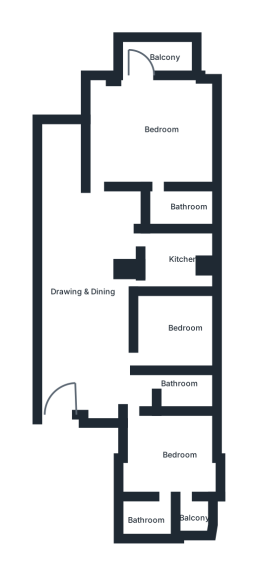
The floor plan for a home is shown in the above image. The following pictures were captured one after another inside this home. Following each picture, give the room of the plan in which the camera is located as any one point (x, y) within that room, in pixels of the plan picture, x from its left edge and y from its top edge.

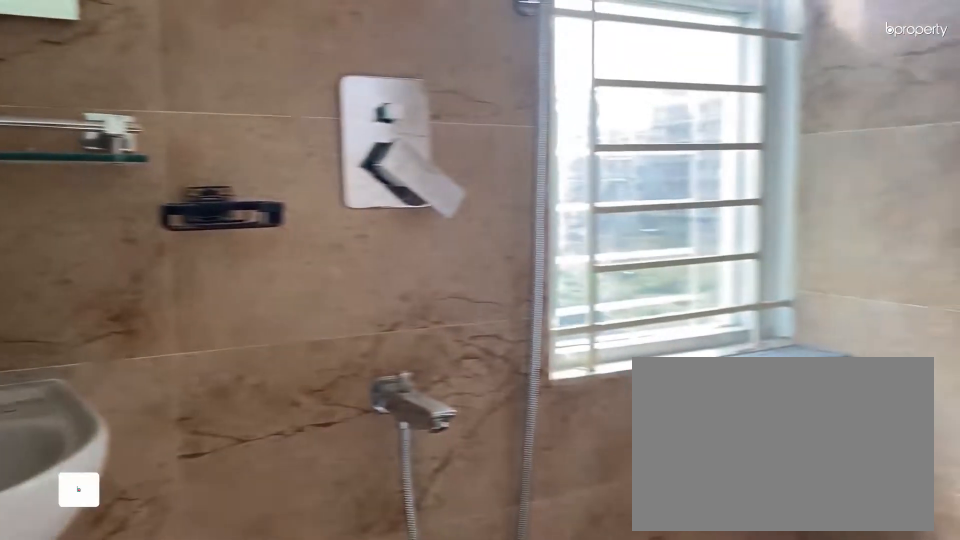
(153, 523)
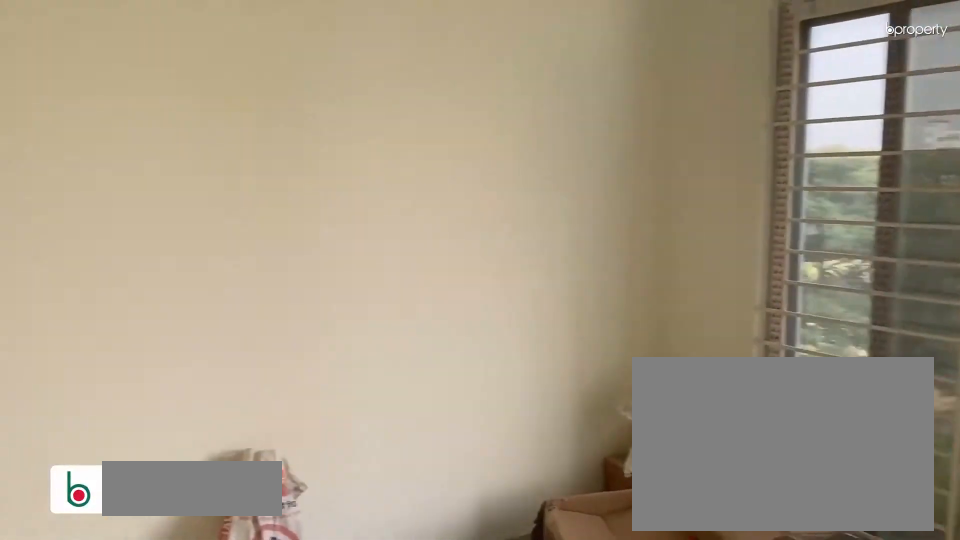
(167, 326)
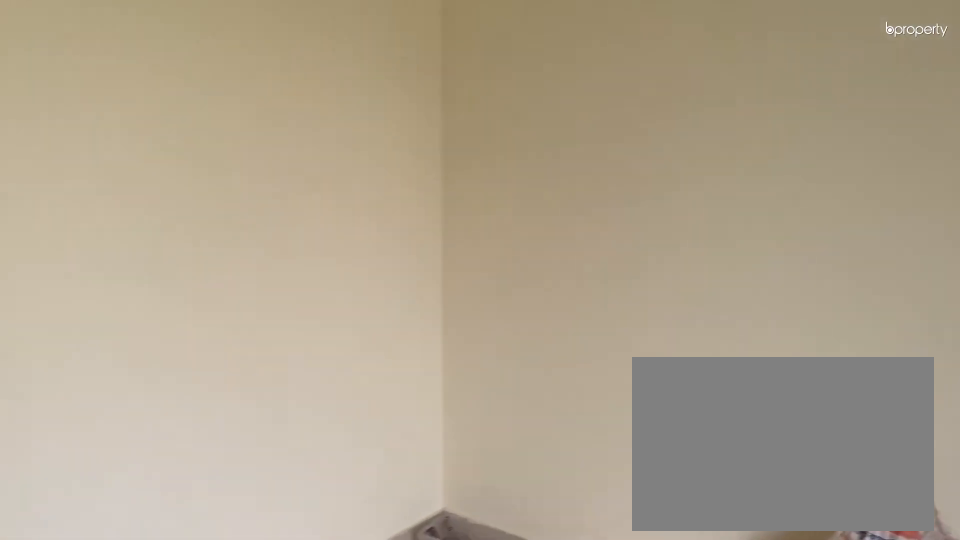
(167, 326)
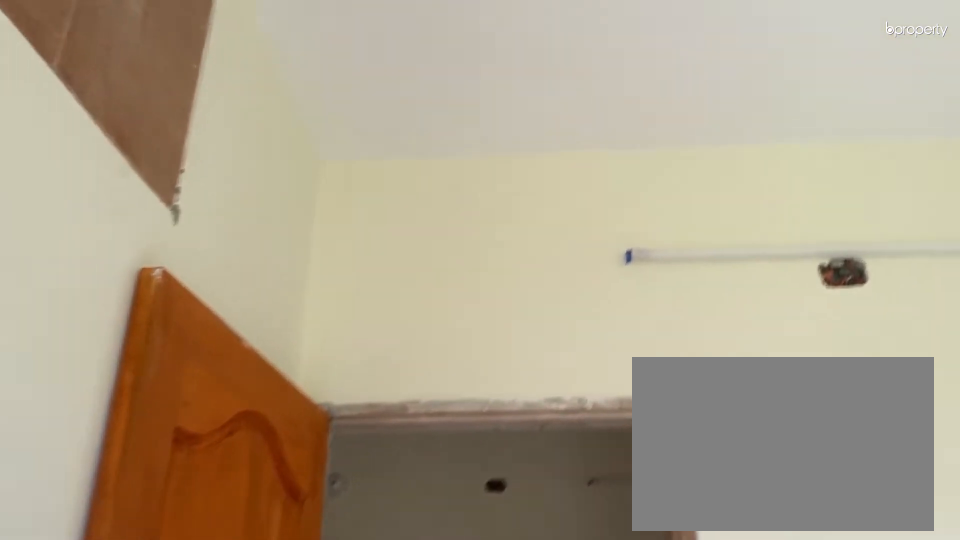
(167, 326)
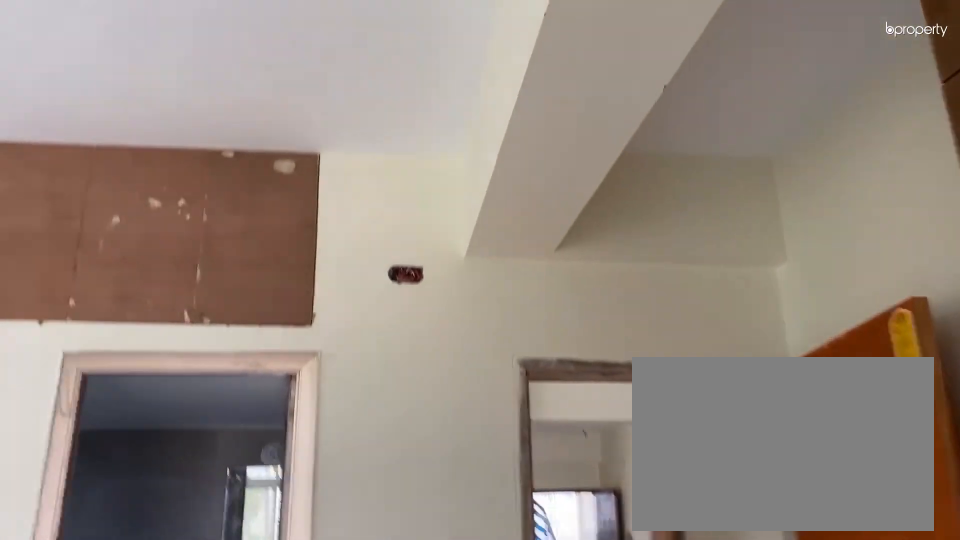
(158, 132)
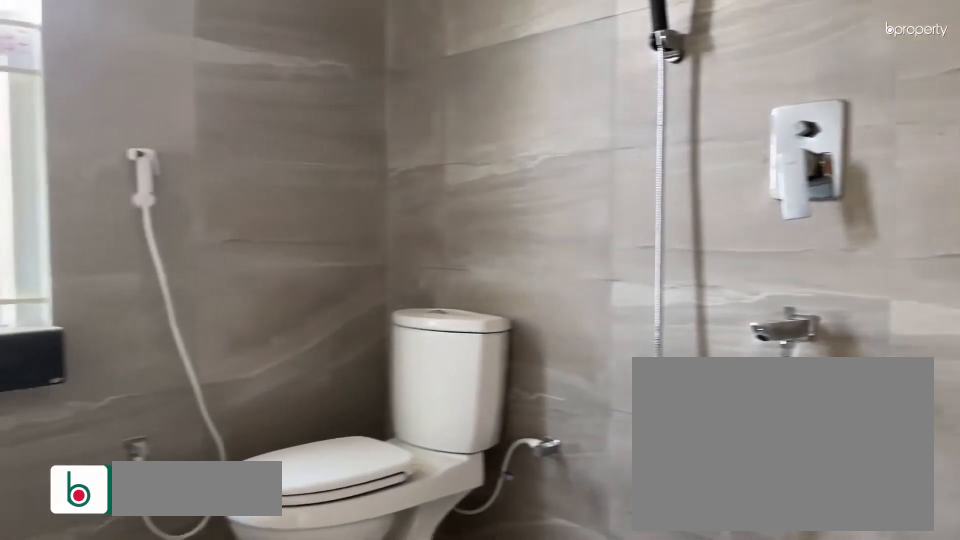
(169, 205)
